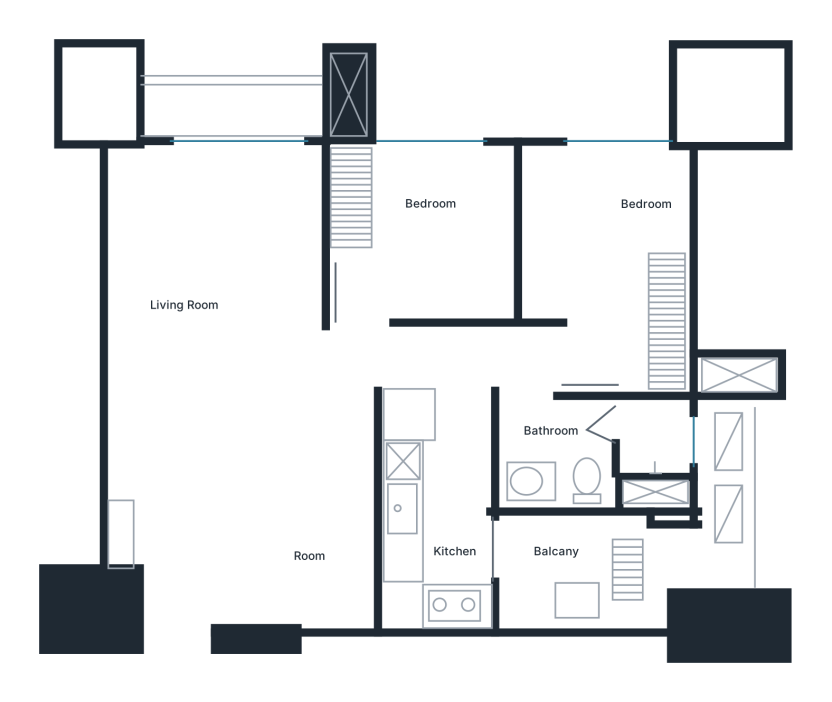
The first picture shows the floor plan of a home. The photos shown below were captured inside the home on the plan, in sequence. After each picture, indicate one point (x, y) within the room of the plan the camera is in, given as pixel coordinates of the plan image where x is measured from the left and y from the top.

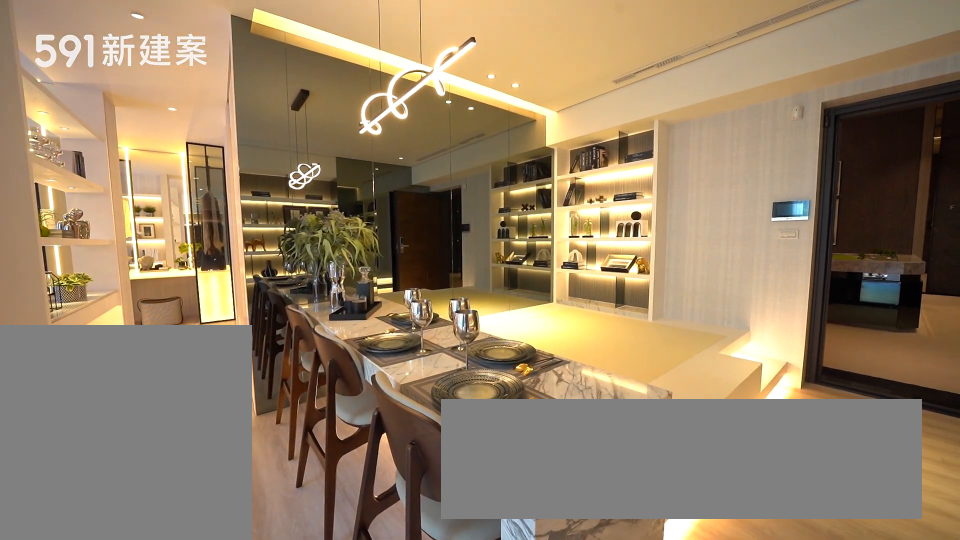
(292, 428)
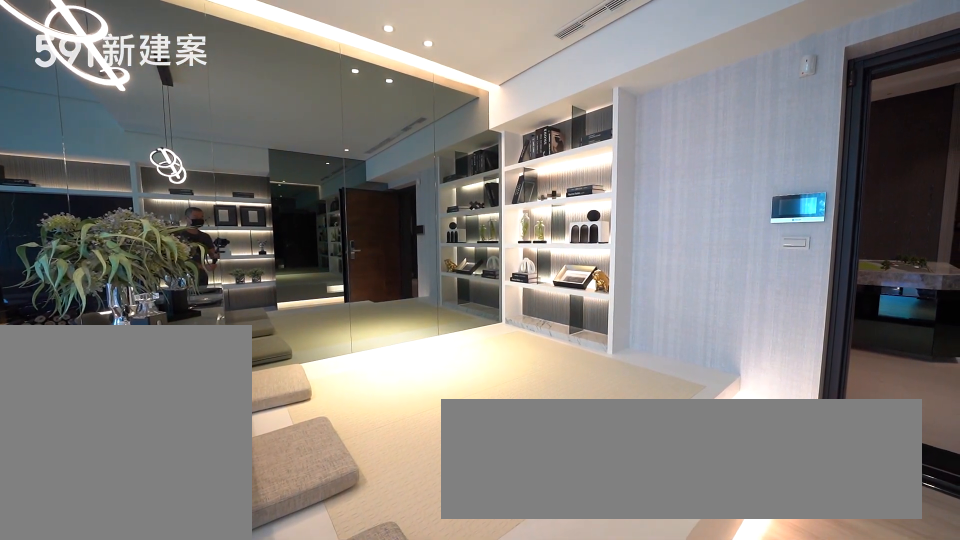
(304, 552)
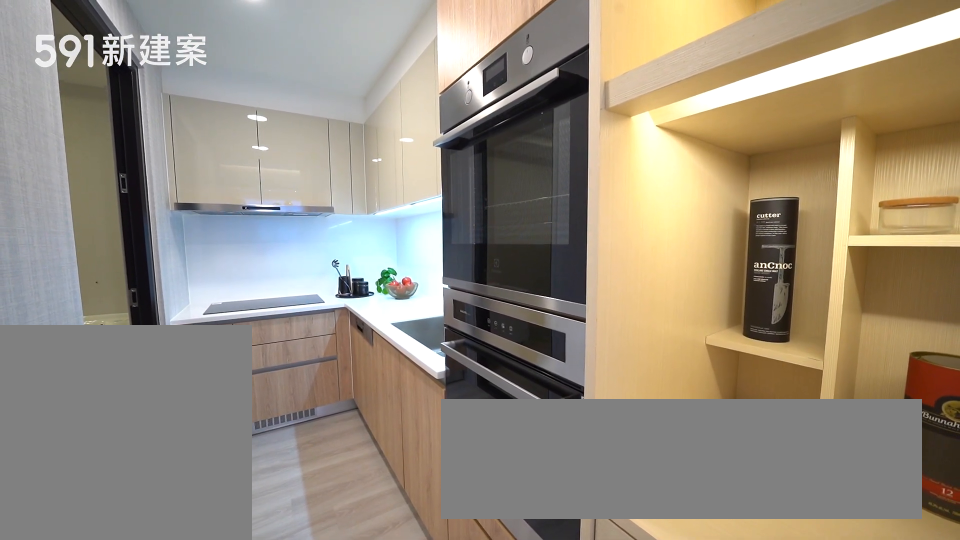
(438, 508)
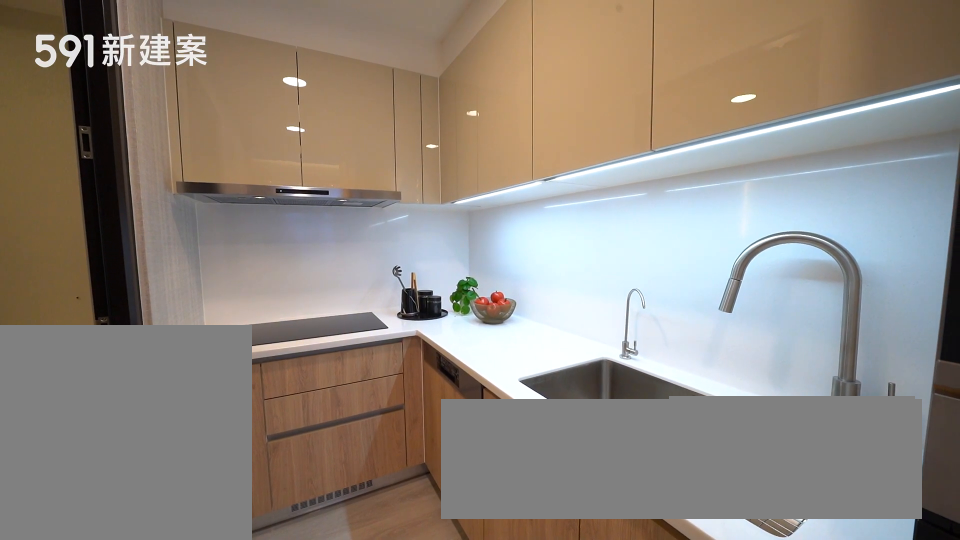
(438, 508)
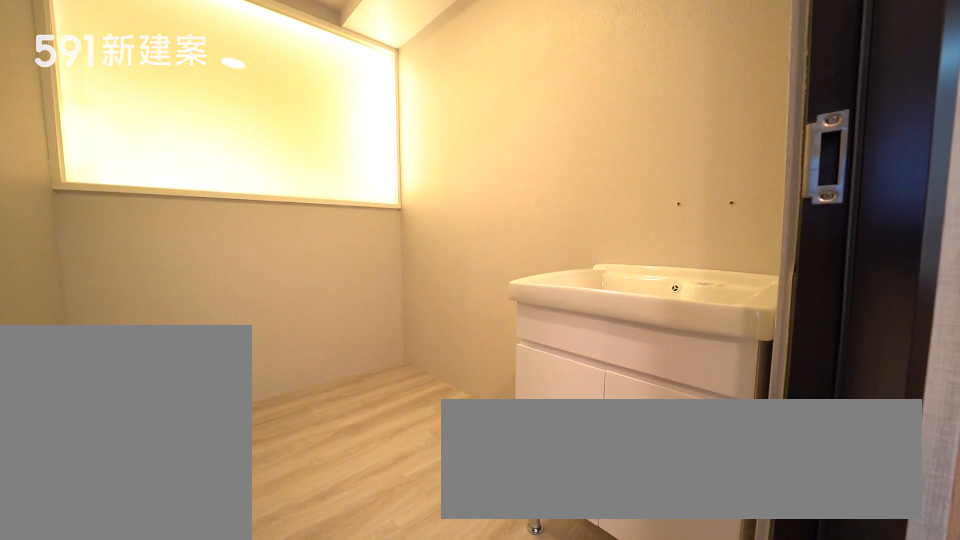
(590, 574)
